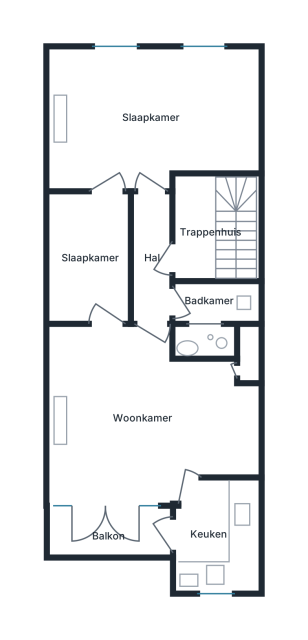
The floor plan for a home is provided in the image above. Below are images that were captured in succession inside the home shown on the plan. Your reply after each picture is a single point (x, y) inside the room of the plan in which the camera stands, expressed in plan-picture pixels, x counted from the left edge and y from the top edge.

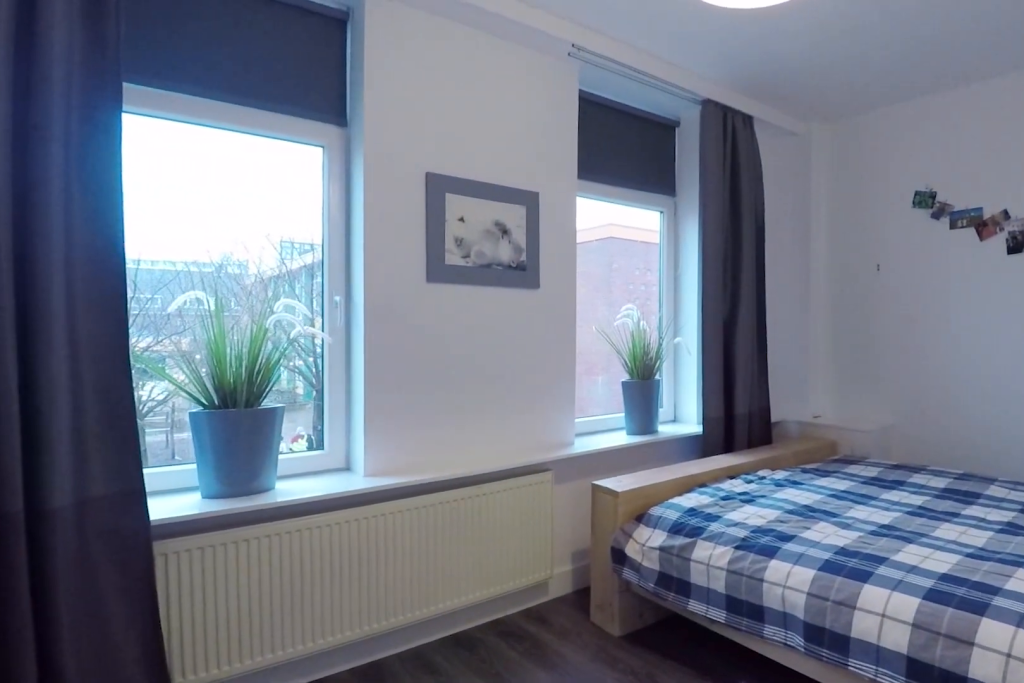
(153, 116)
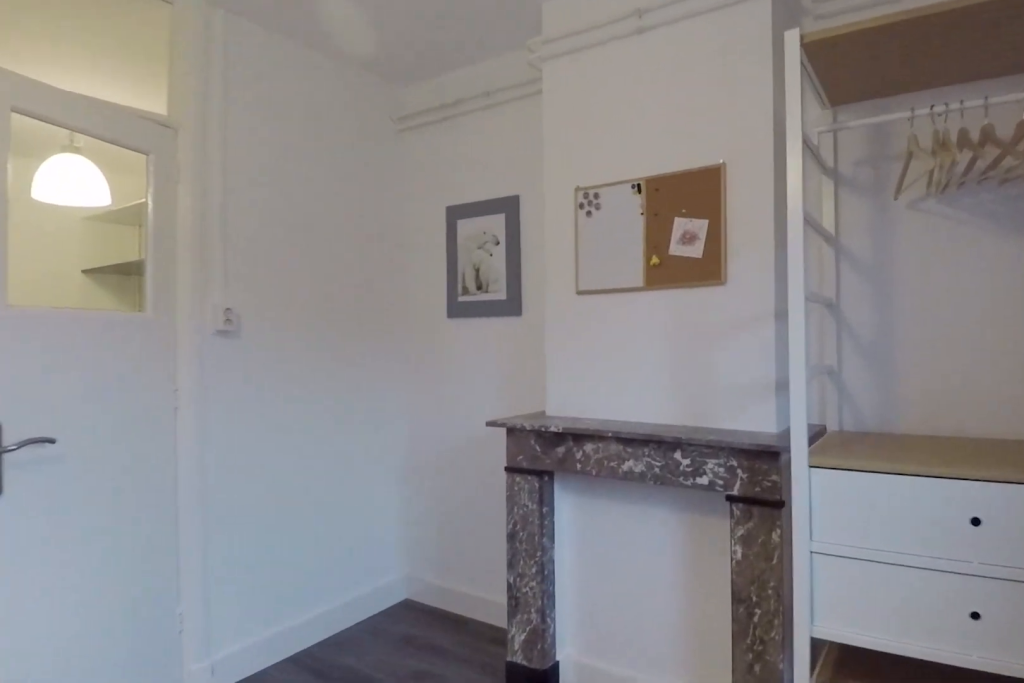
(153, 116)
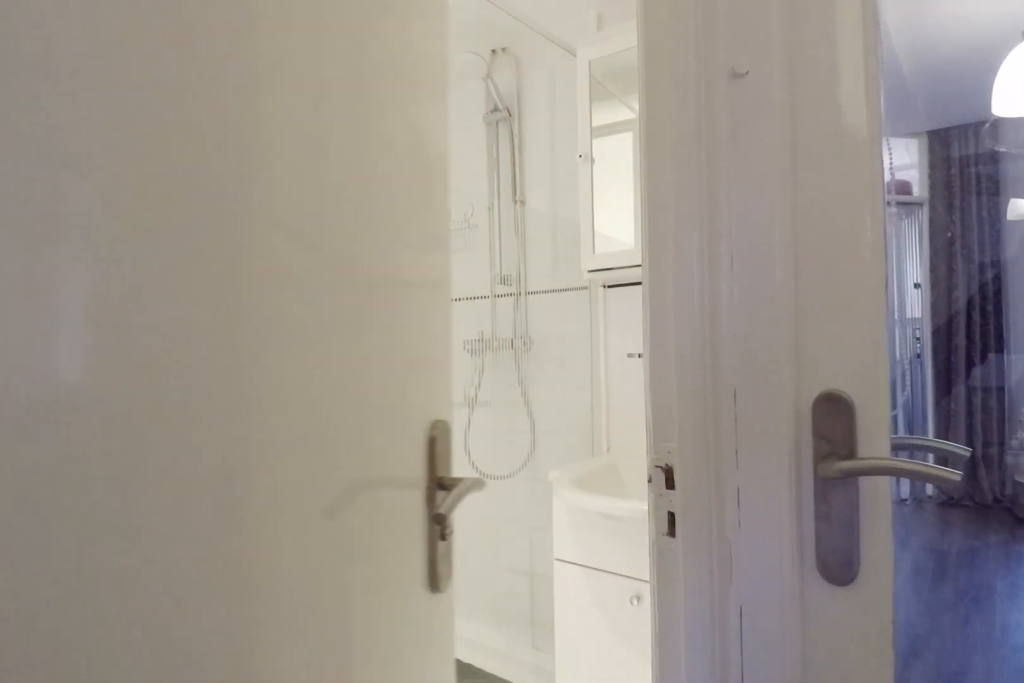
(152, 258)
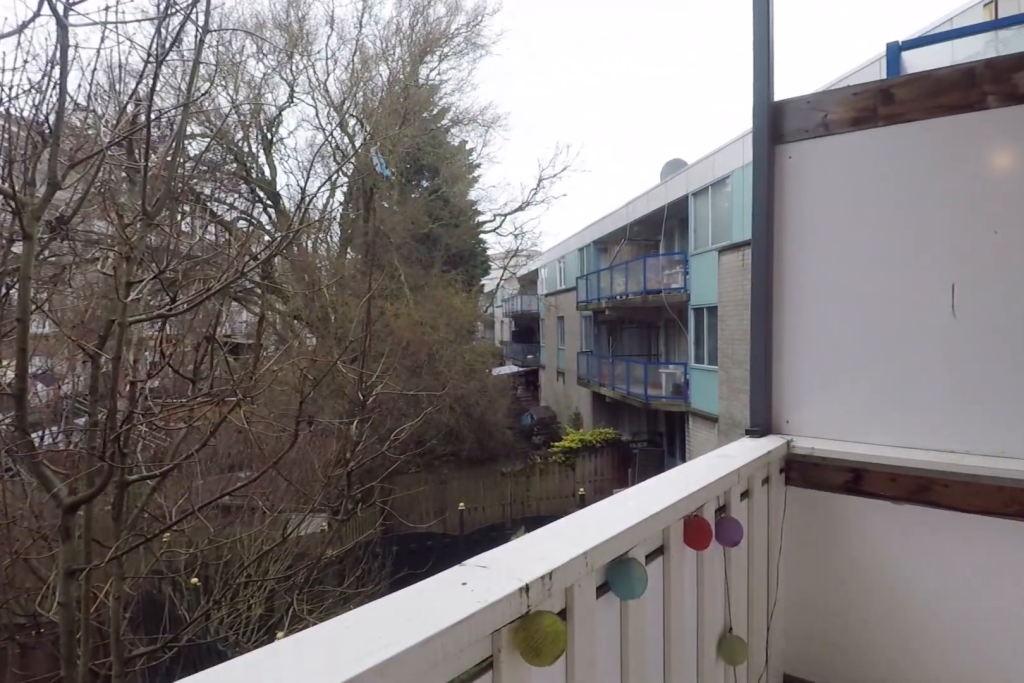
(107, 535)
